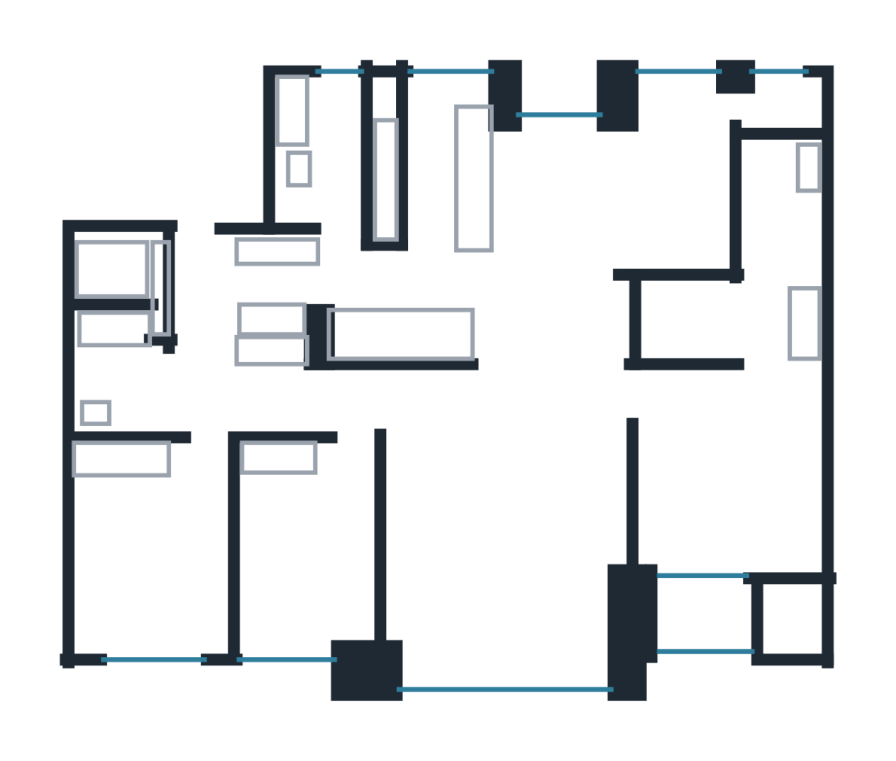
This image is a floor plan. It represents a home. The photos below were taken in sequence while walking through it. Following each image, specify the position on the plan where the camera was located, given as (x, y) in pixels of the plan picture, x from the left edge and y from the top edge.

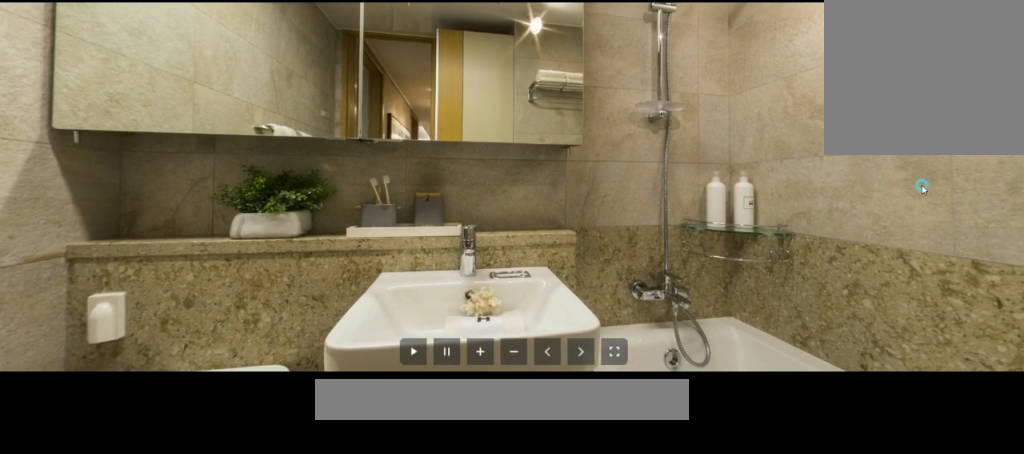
(86, 352)
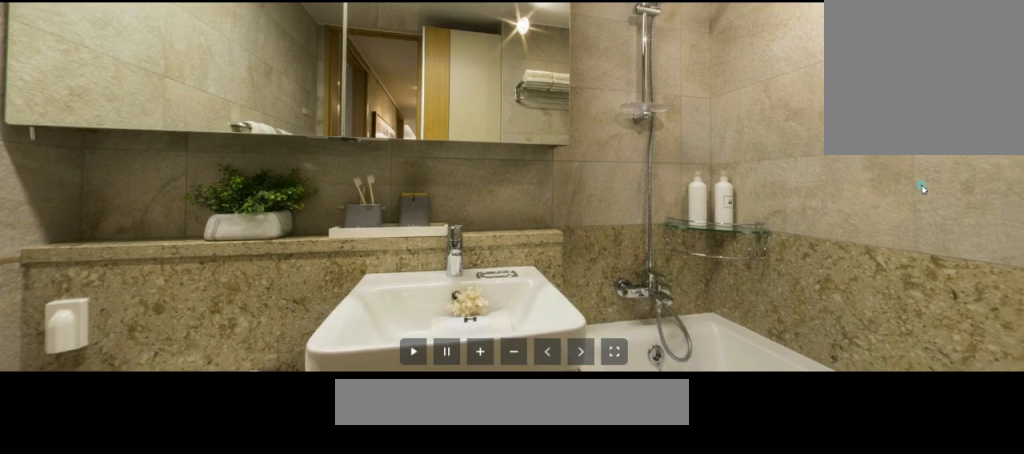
(88, 350)
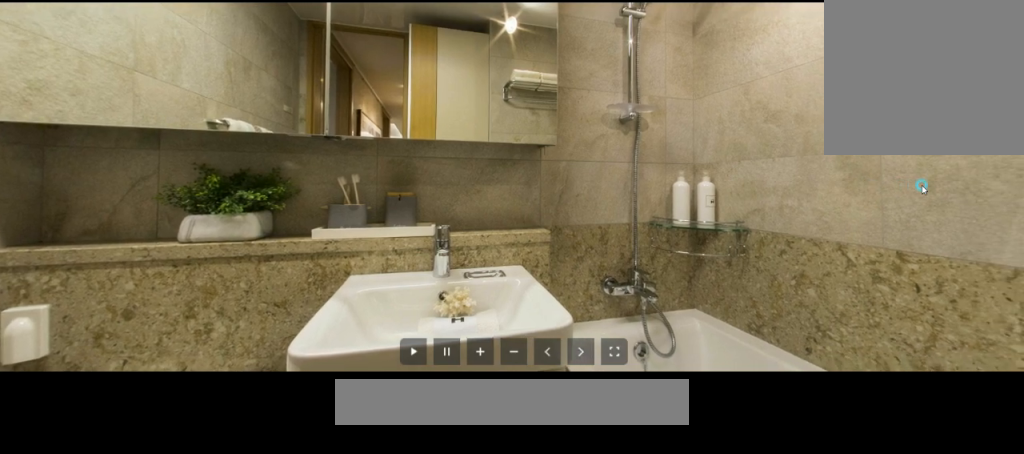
(88, 347)
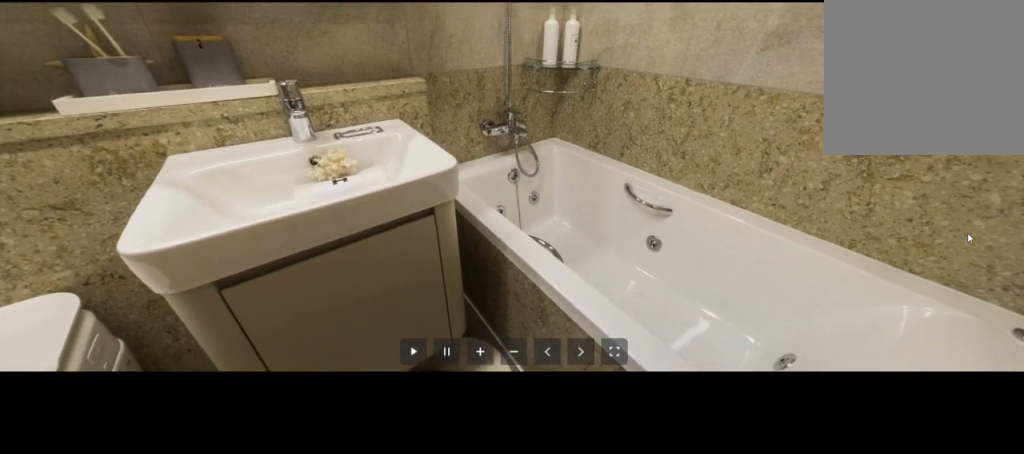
(93, 300)
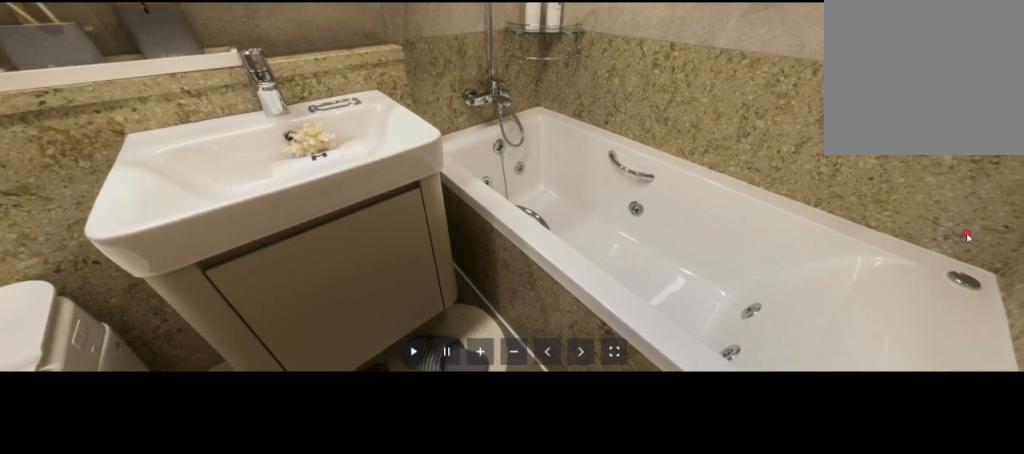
(92, 298)
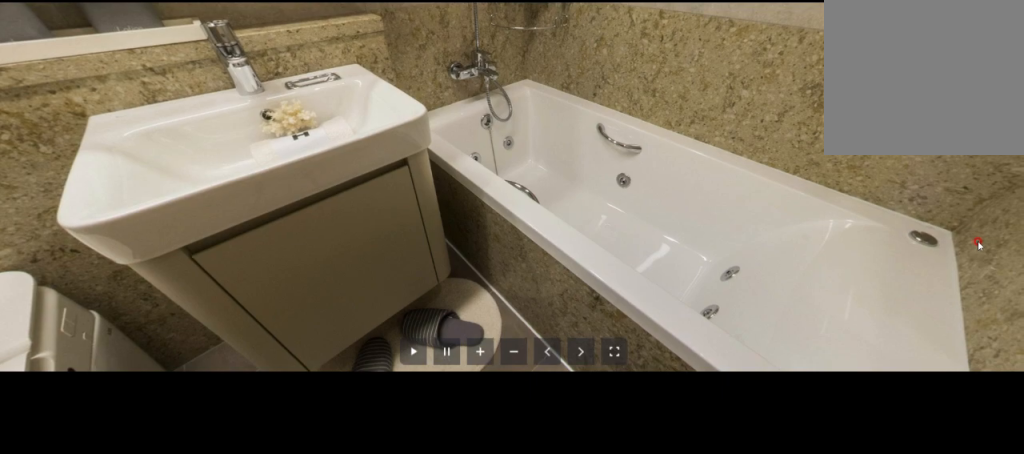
(95, 301)
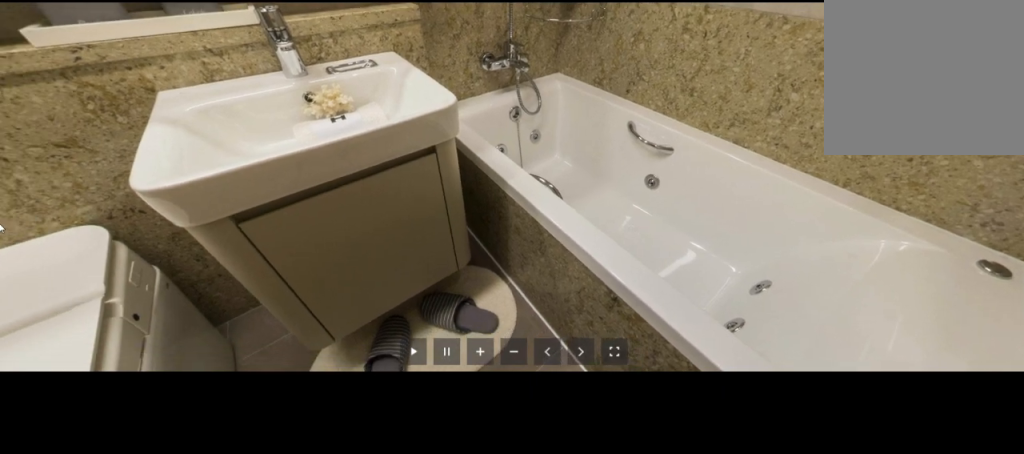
(90, 301)
